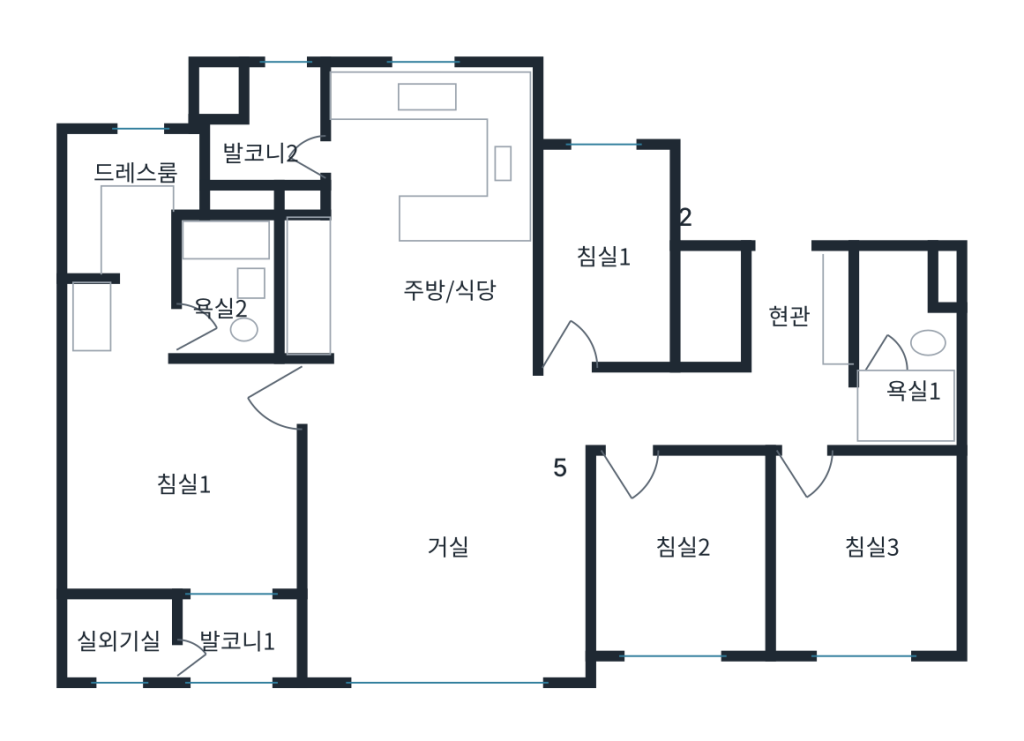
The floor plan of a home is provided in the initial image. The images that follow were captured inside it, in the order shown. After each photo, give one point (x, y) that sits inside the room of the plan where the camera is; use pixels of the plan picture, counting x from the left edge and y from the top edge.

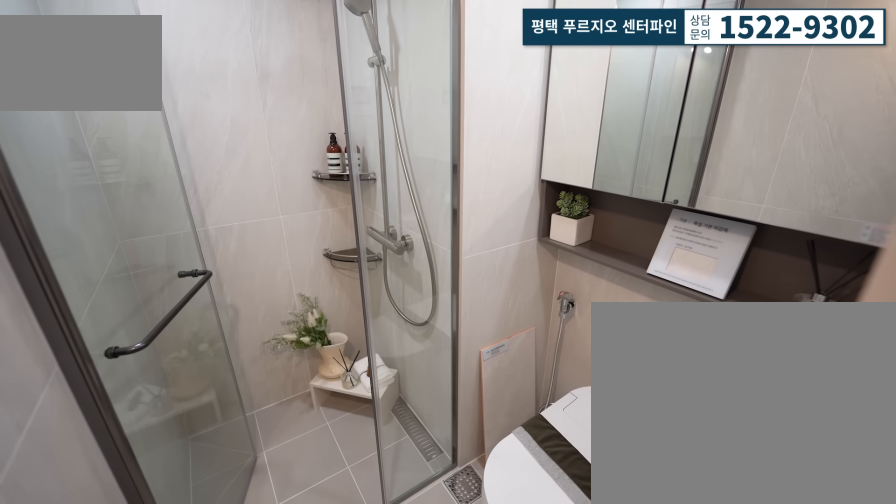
(889, 381)
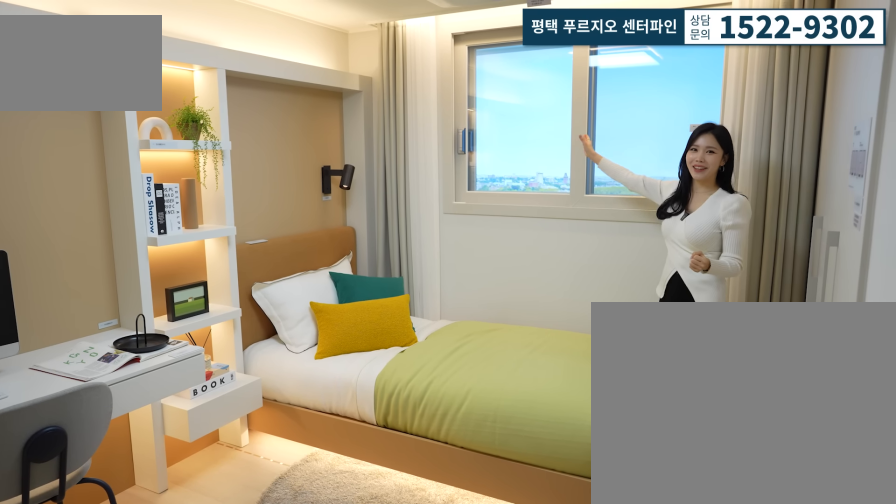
(869, 557)
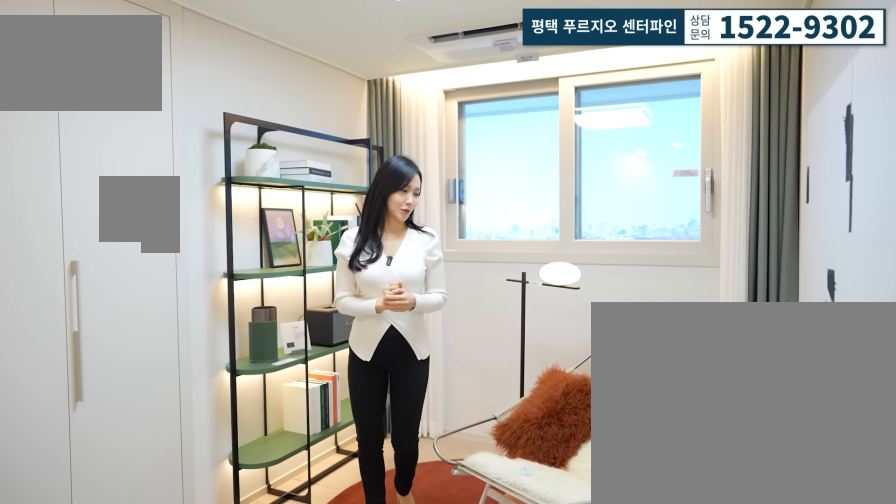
(686, 577)
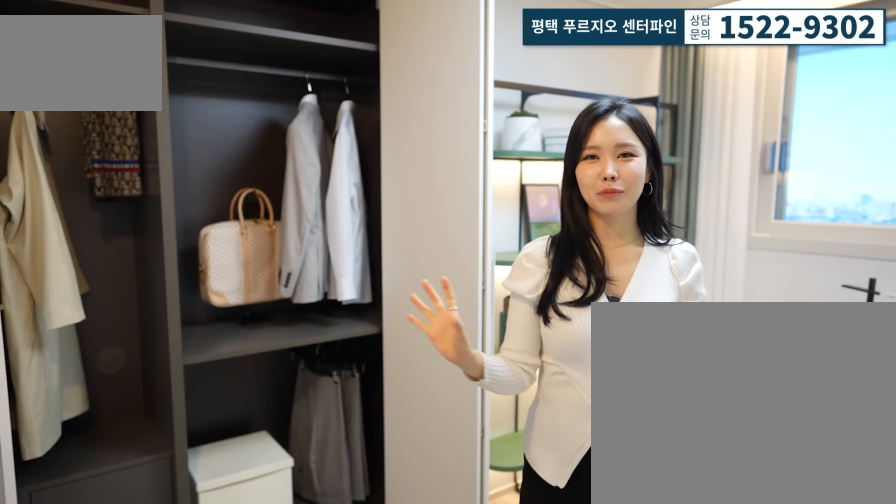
(686, 577)
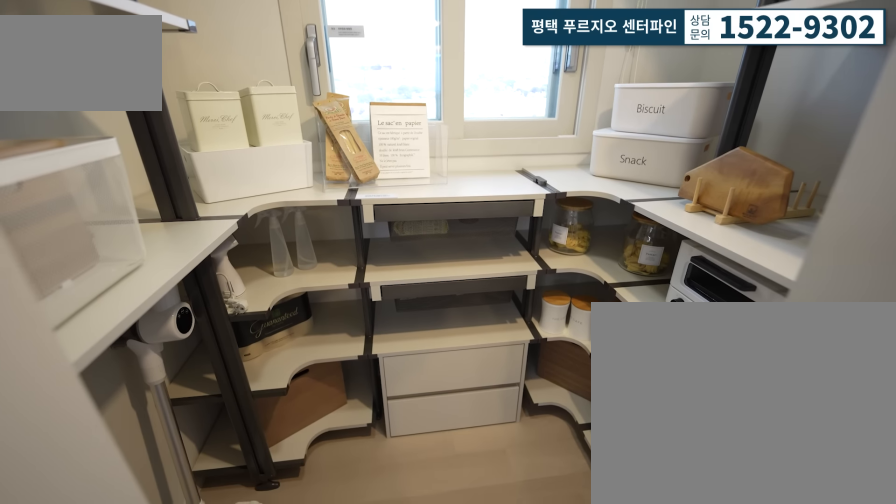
(603, 286)
